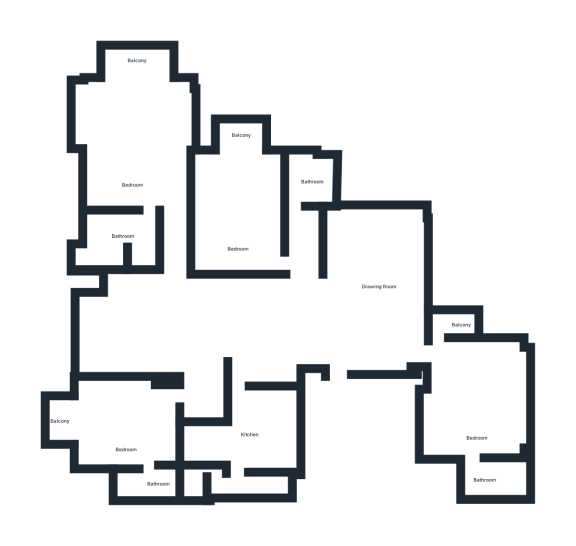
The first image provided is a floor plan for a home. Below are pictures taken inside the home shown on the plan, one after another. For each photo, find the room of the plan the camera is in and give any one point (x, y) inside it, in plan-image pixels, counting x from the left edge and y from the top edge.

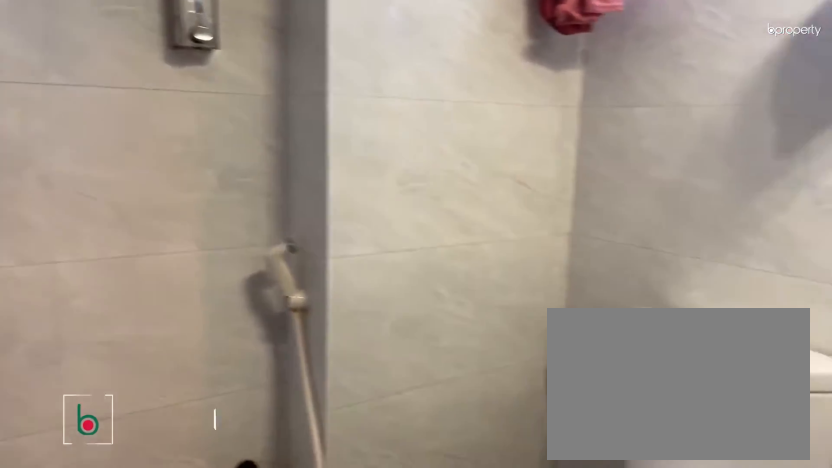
(312, 174)
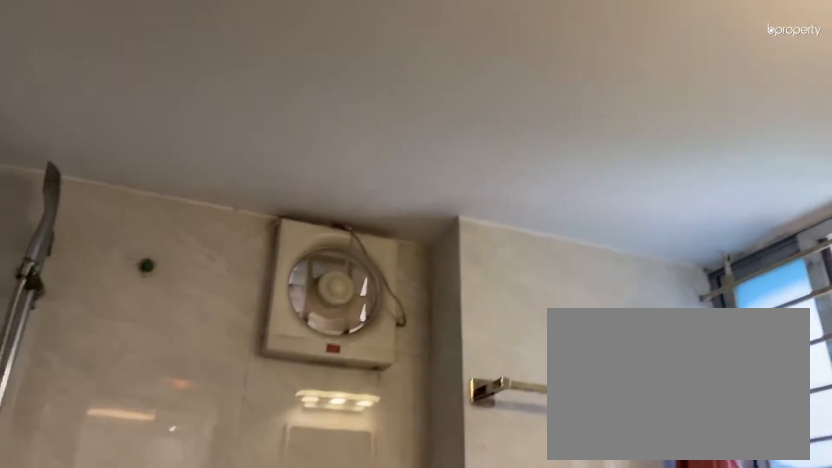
(312, 174)
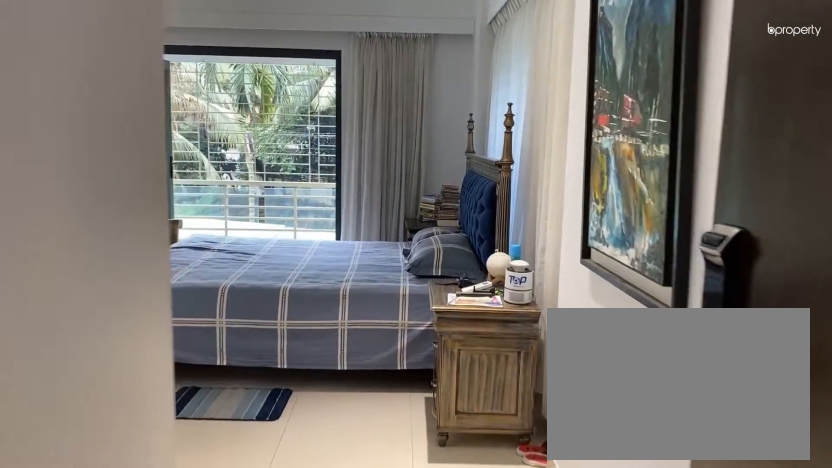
(172, 192)
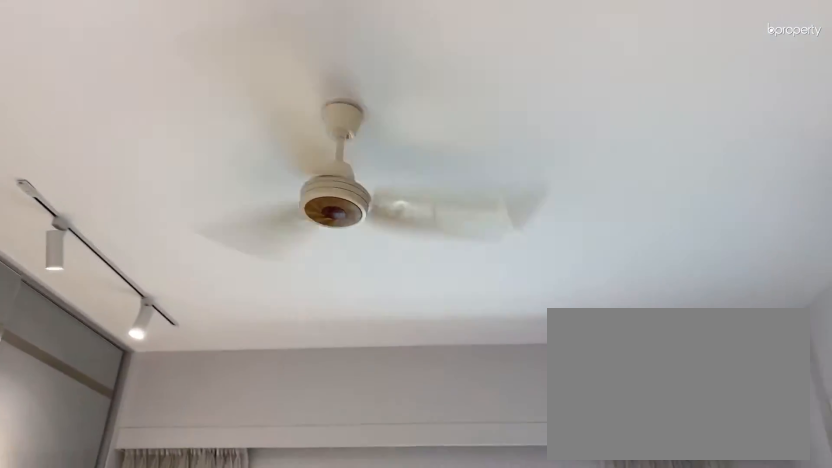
(134, 169)
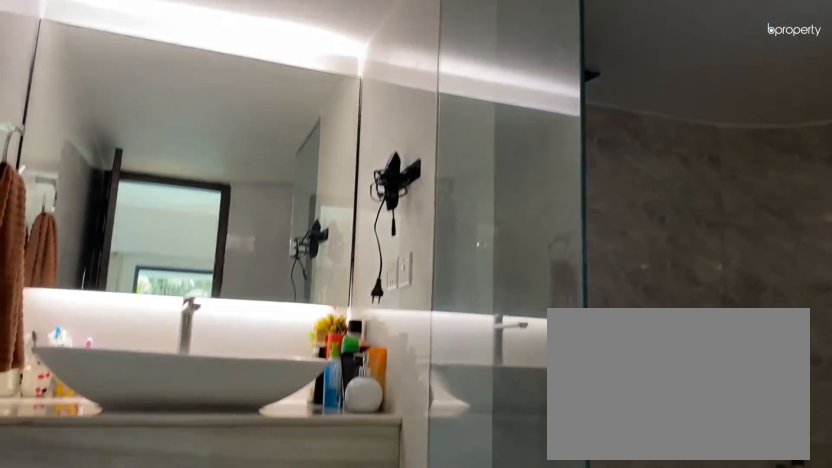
(121, 237)
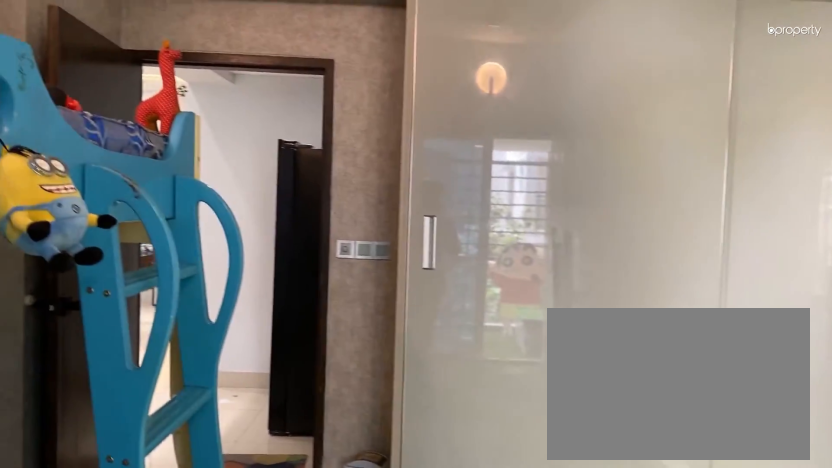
(127, 429)
